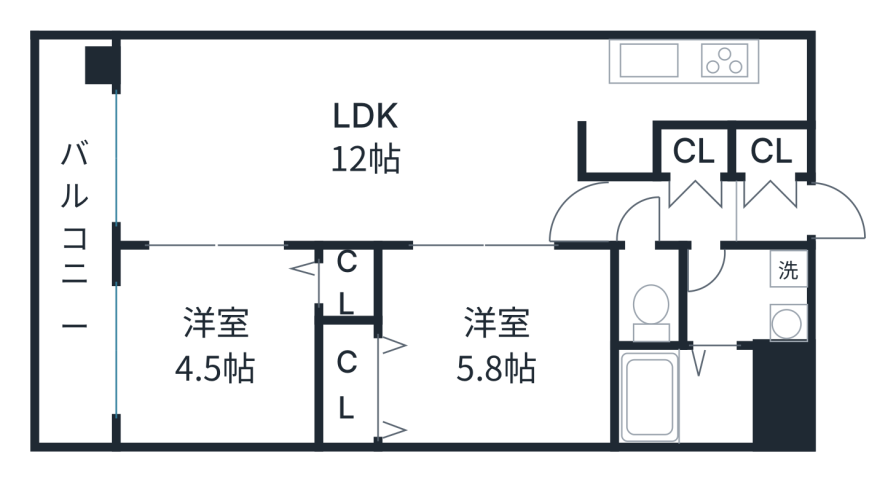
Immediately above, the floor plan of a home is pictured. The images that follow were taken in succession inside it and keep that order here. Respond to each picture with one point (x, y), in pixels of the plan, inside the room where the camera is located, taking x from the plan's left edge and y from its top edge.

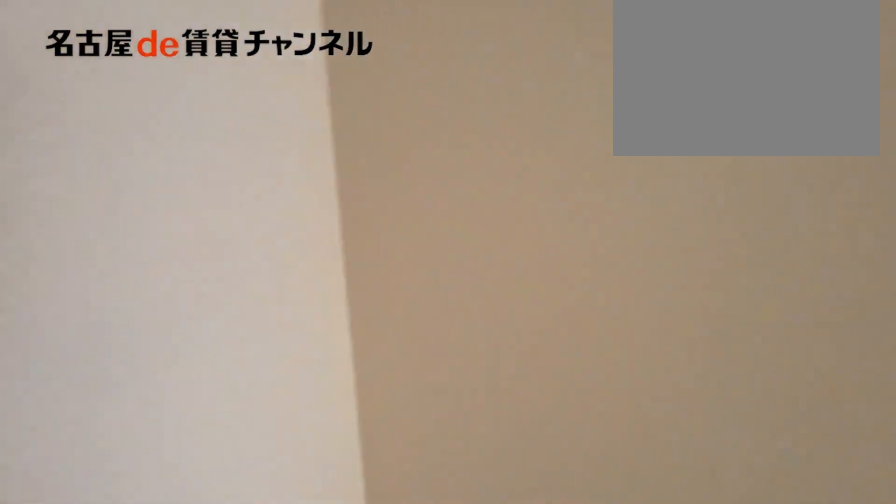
(696, 81)
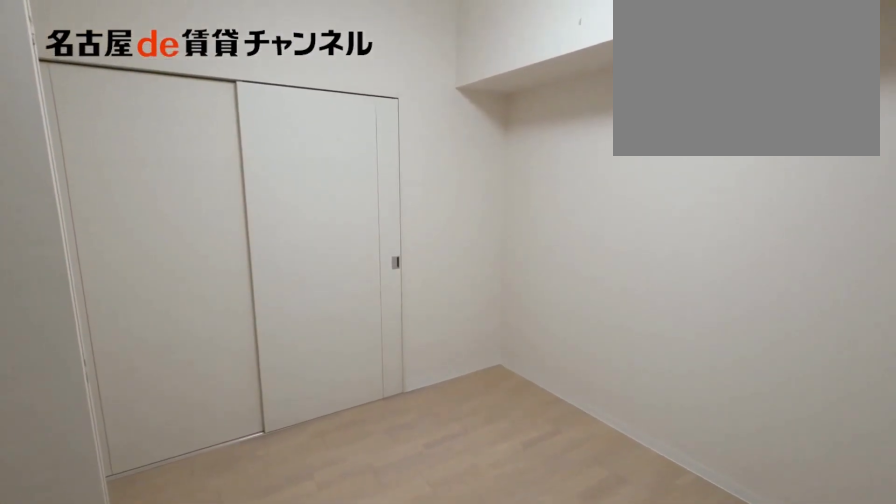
(475, 346)
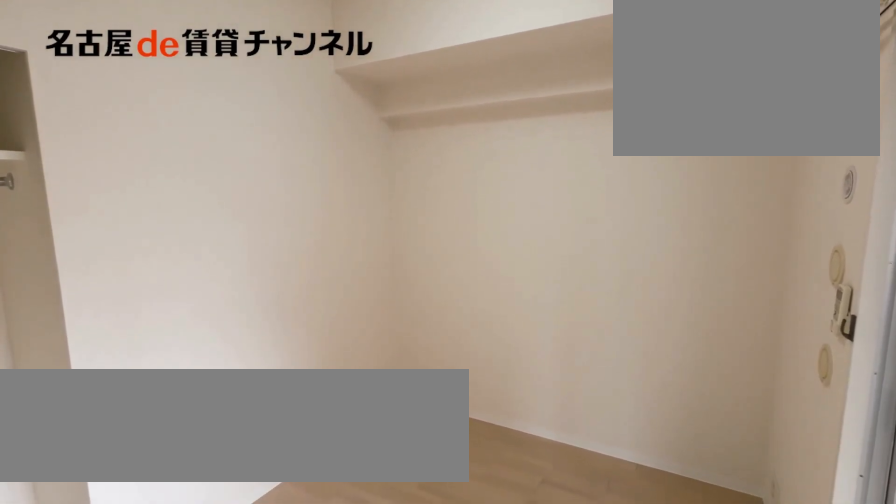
(229, 334)
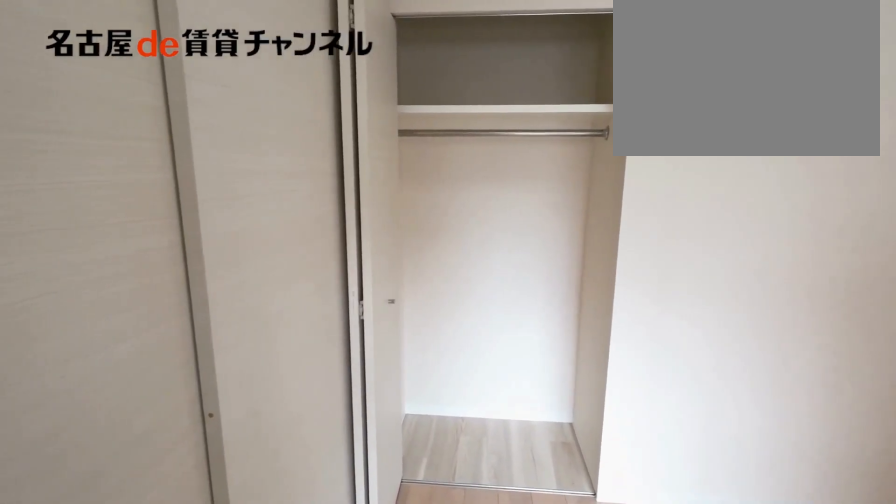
(229, 334)
